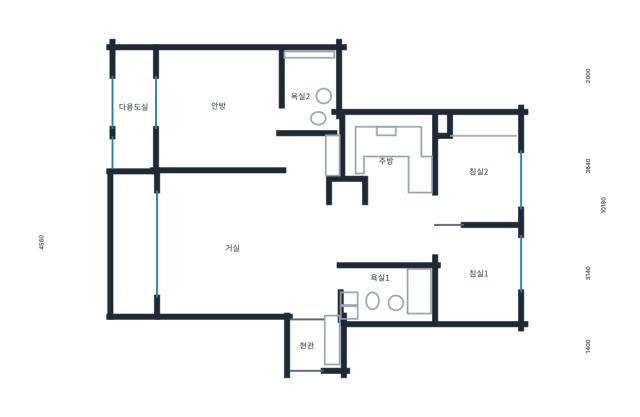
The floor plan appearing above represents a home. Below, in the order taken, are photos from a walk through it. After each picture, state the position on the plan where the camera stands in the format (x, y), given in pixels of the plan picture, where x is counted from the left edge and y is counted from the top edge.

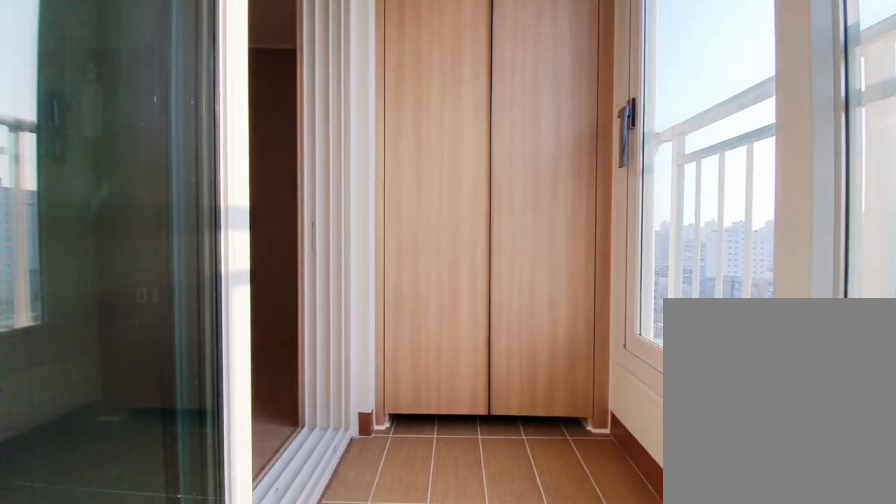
(151, 124)
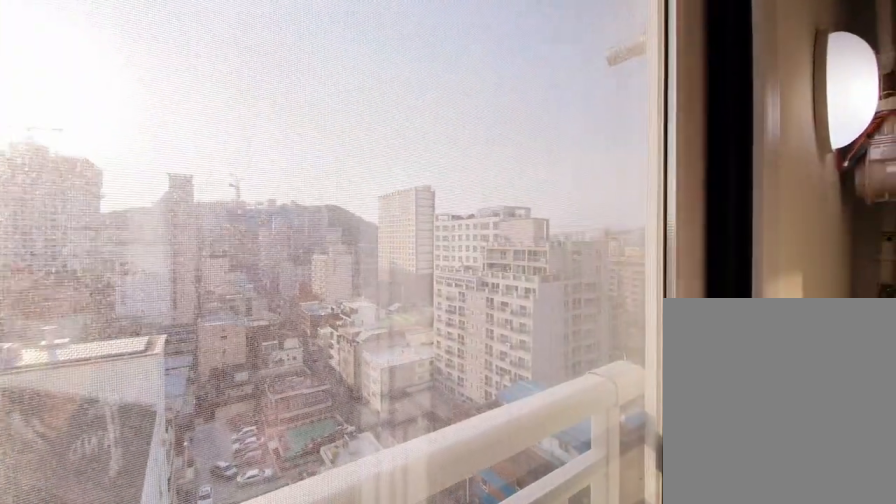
(150, 124)
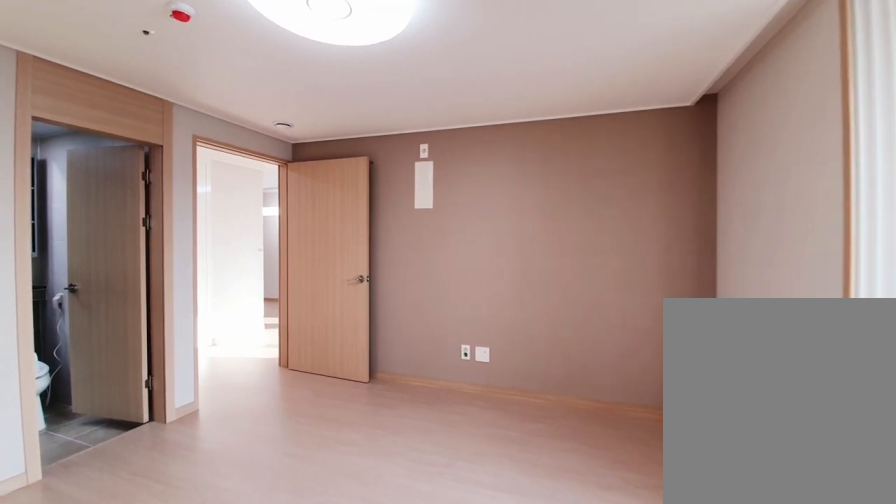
(210, 133)
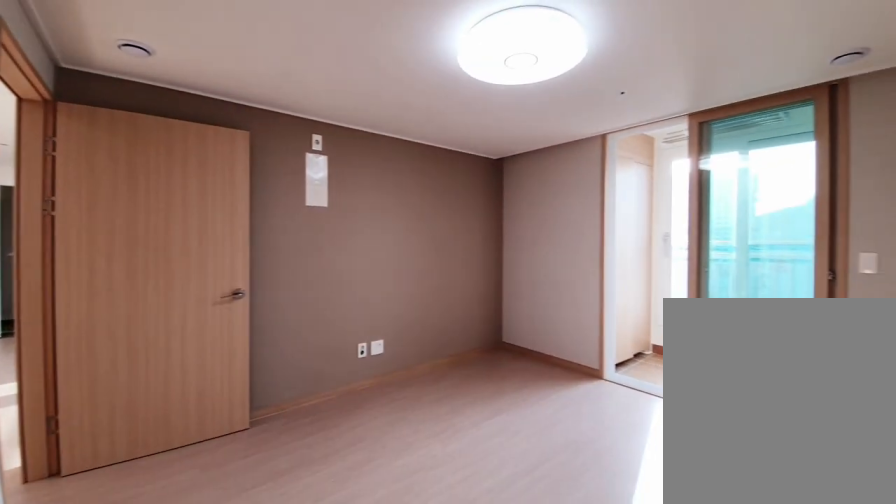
(210, 135)
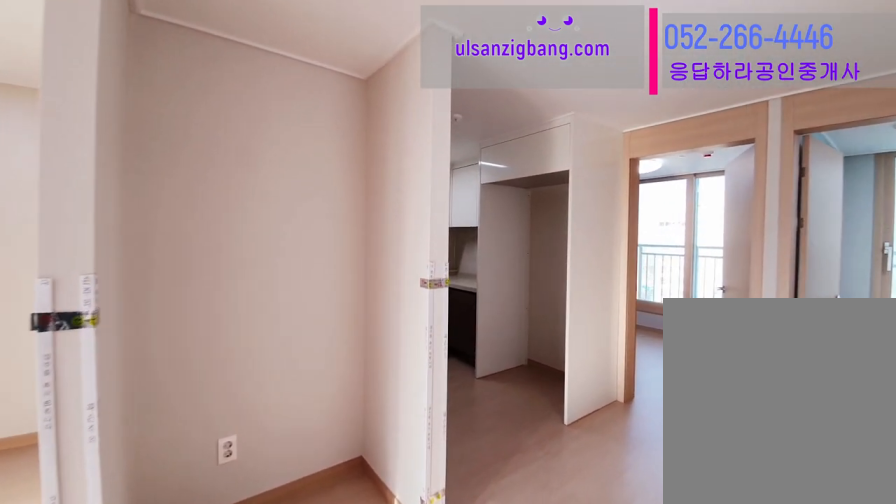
(311, 219)
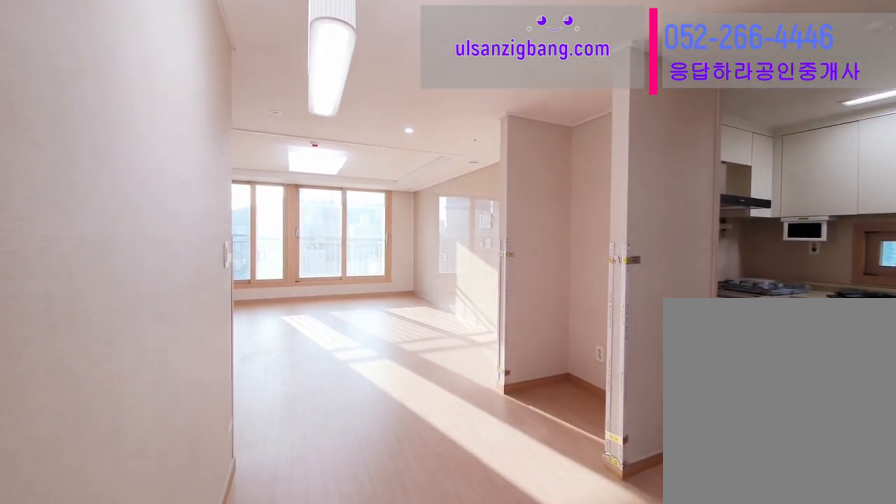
(408, 222)
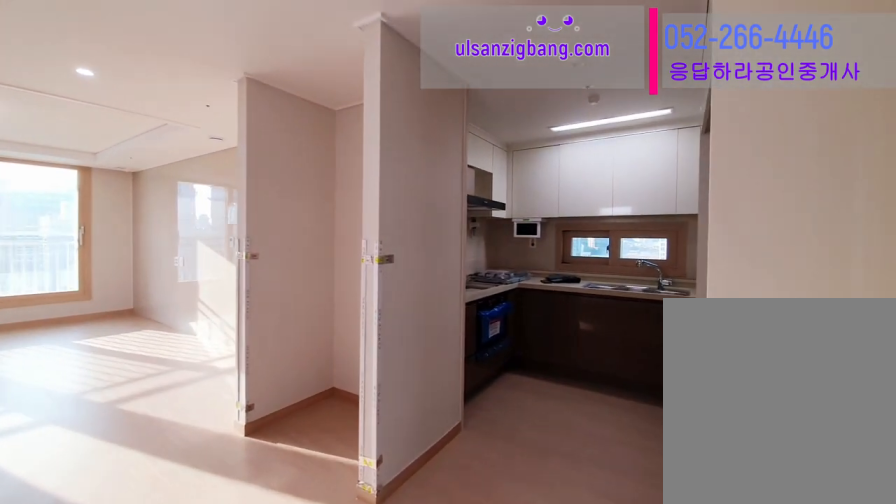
(409, 222)
